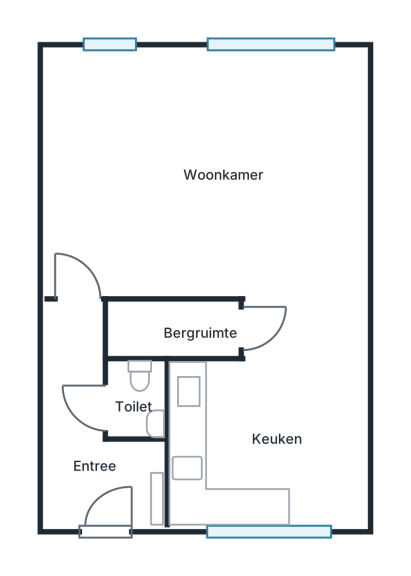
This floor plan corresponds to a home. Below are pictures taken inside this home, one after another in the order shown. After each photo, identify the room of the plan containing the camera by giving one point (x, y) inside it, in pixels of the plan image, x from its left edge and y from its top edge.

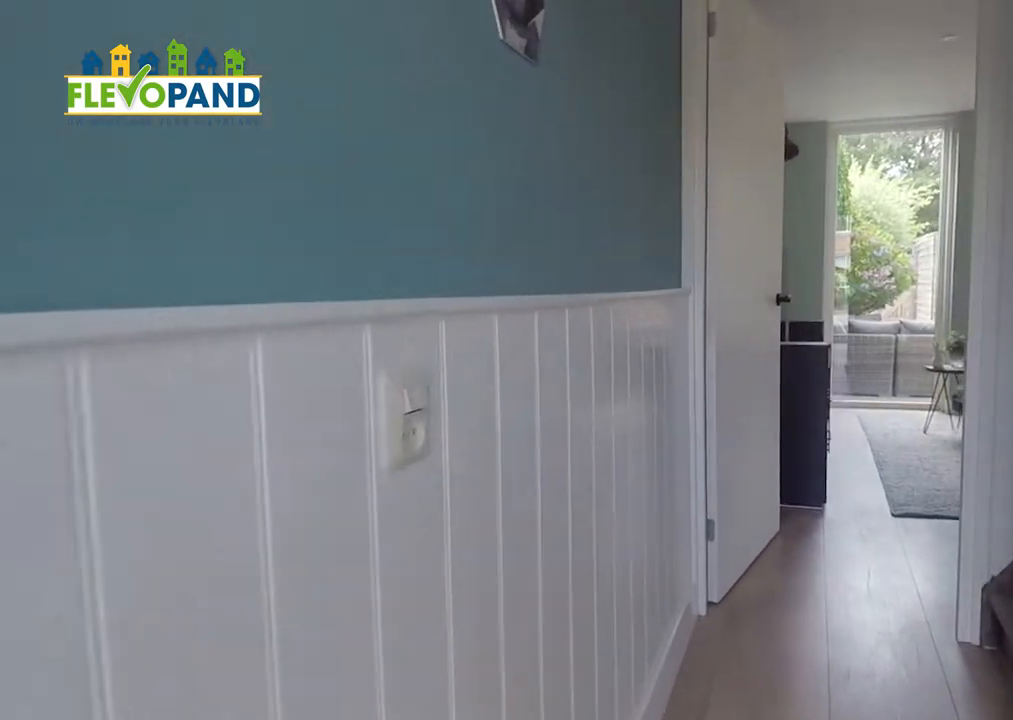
(91, 433)
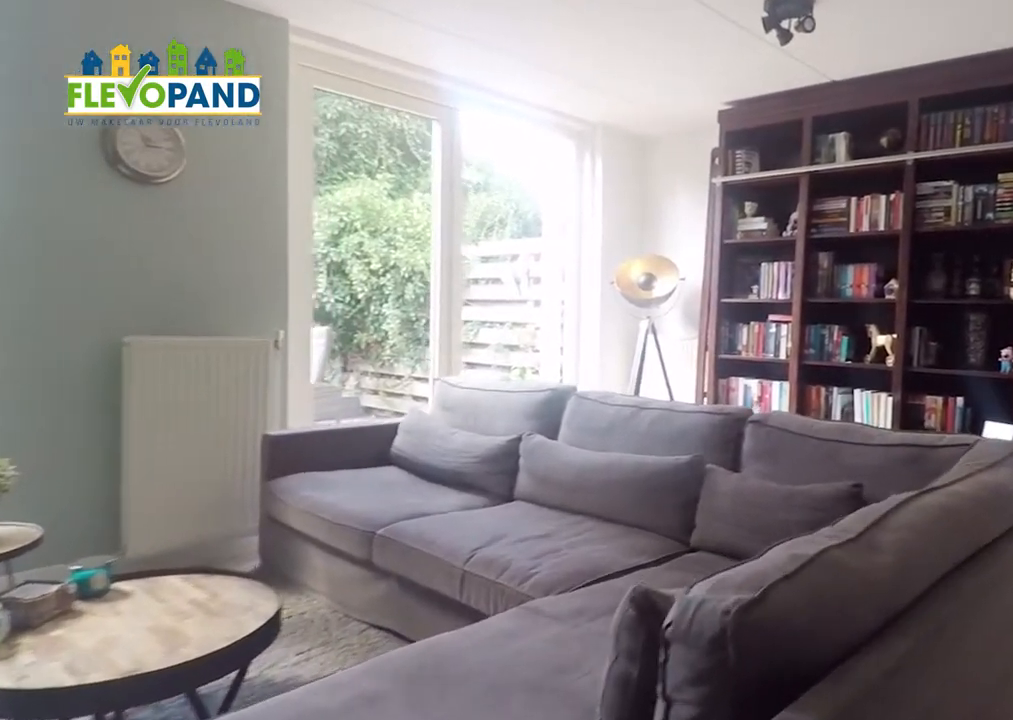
(205, 175)
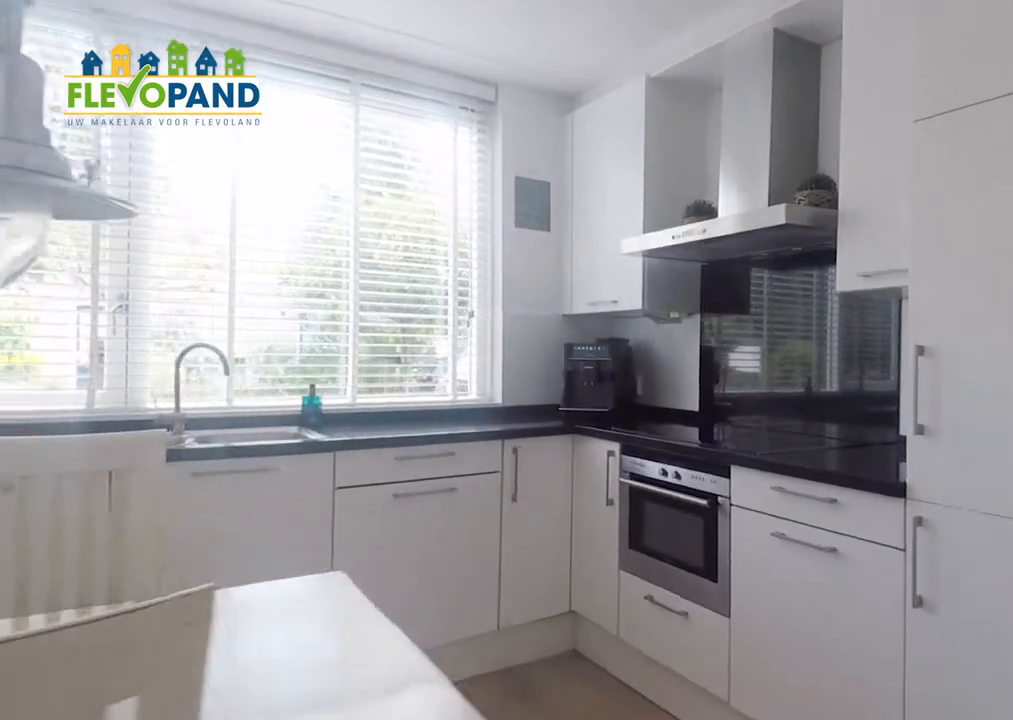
(272, 421)
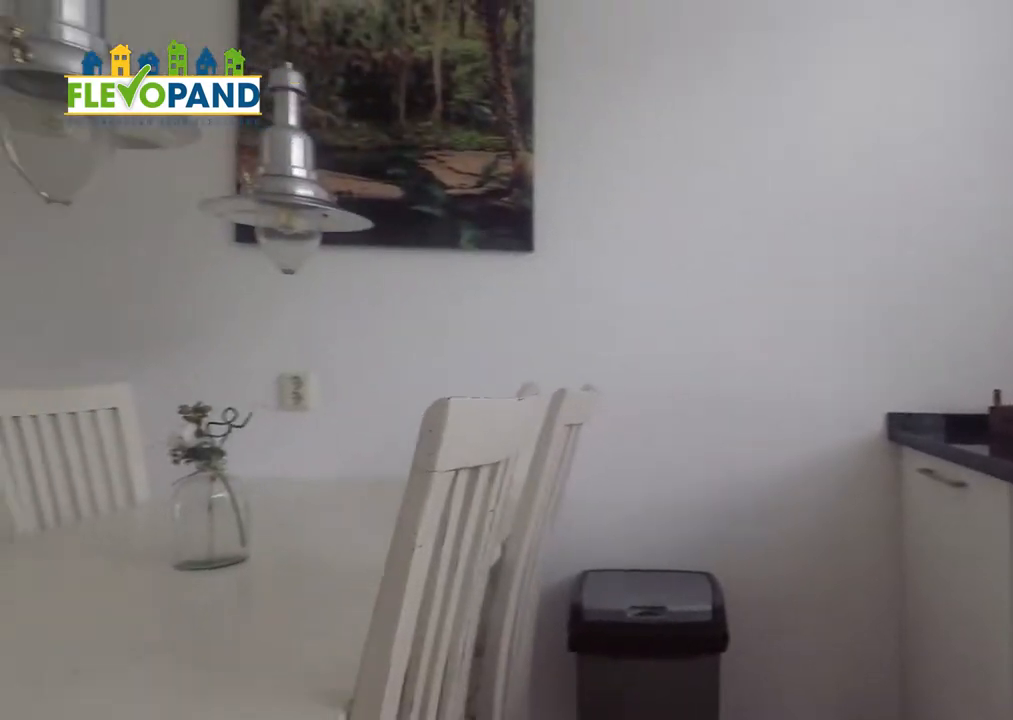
(272, 421)
